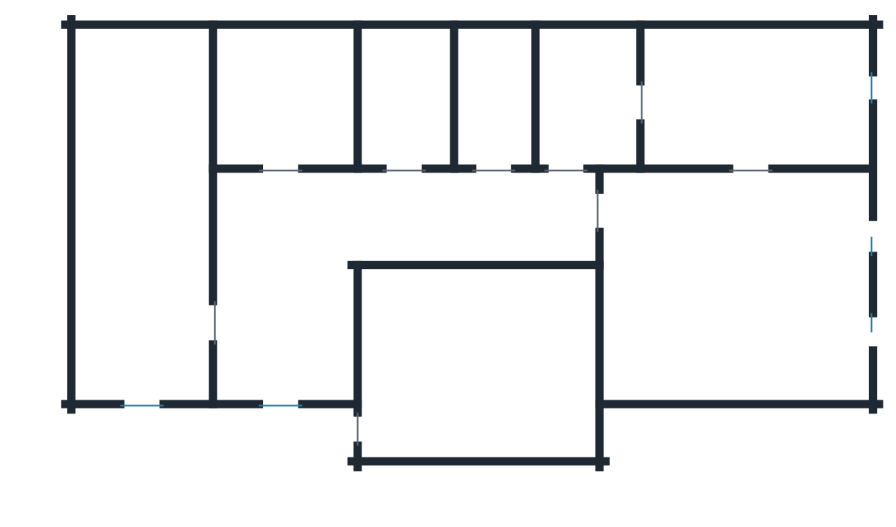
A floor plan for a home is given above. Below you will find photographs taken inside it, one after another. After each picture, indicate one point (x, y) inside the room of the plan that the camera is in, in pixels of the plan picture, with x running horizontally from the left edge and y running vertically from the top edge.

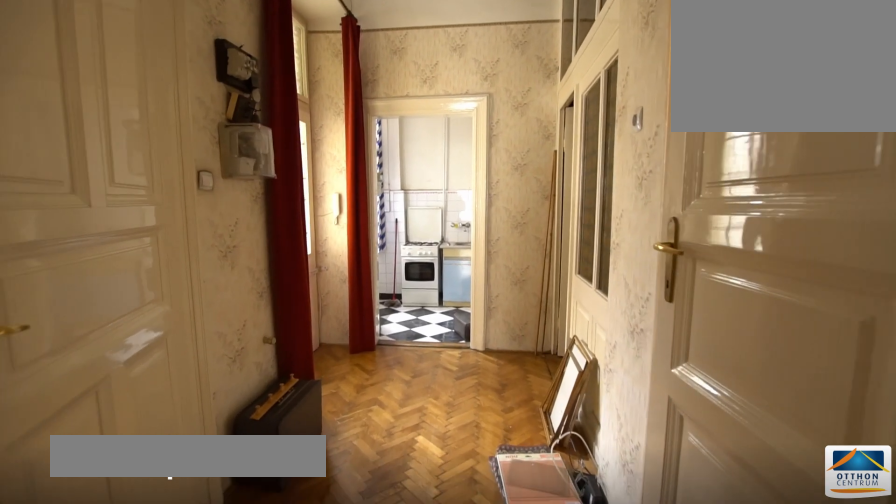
(419, 217)
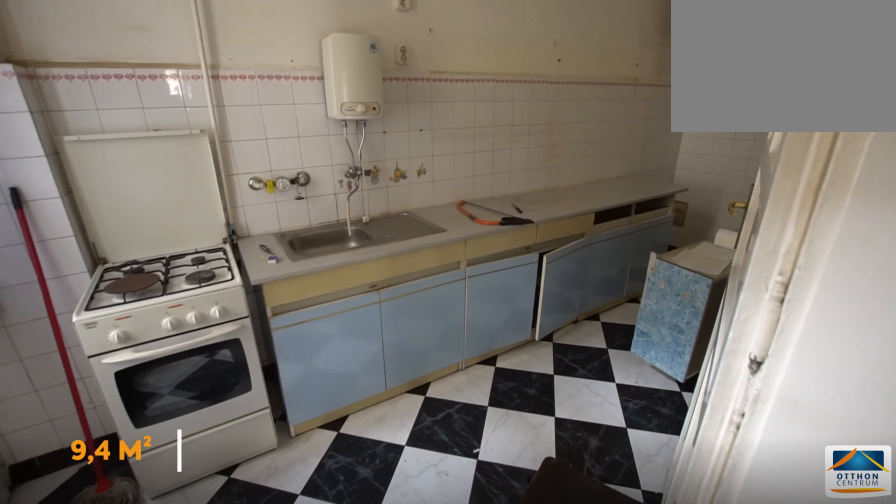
(144, 217)
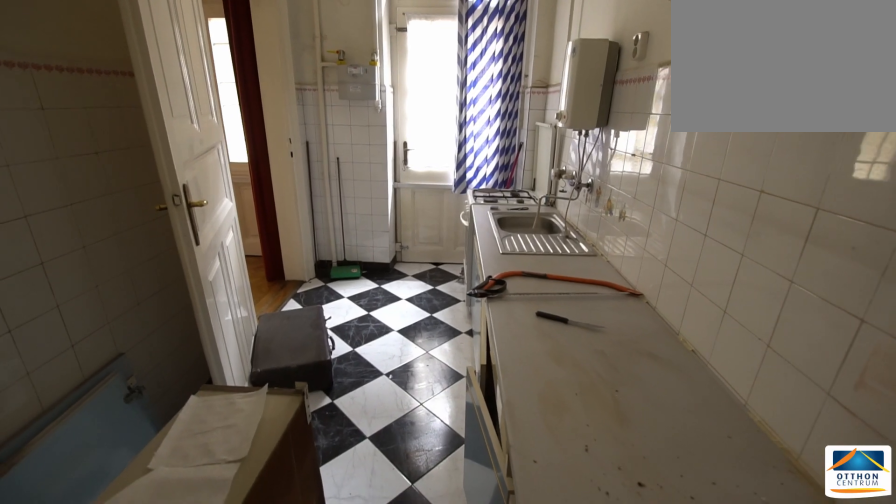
(144, 216)
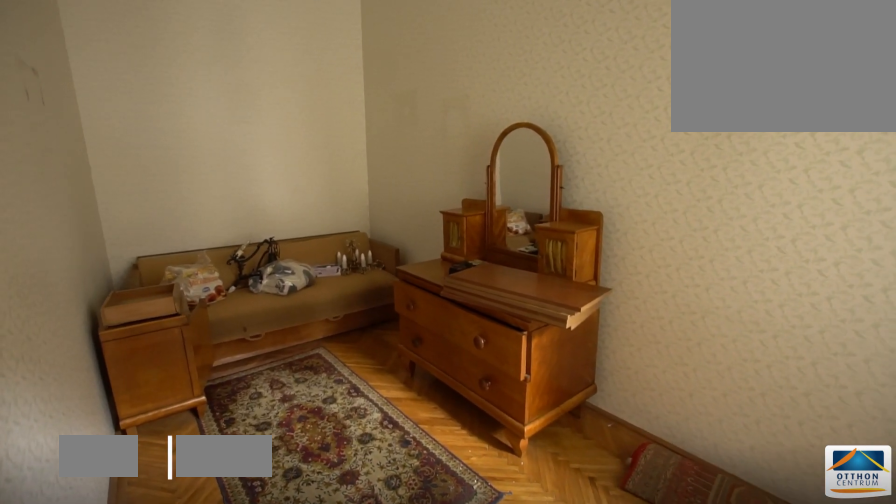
(475, 373)
